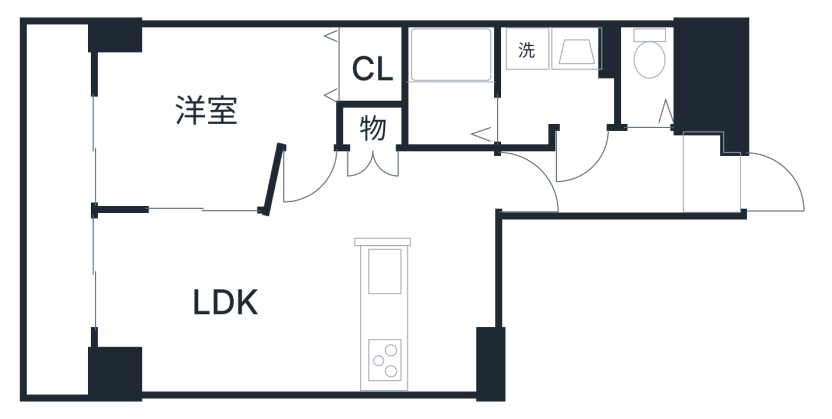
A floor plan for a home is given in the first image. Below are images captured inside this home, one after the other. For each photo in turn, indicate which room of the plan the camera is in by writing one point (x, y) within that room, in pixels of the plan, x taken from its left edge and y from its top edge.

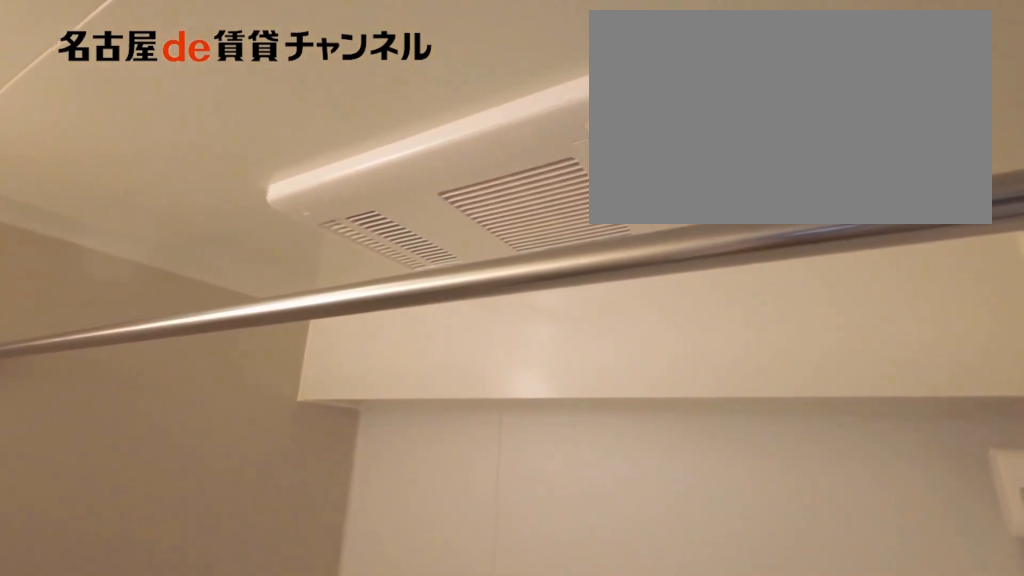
(448, 89)
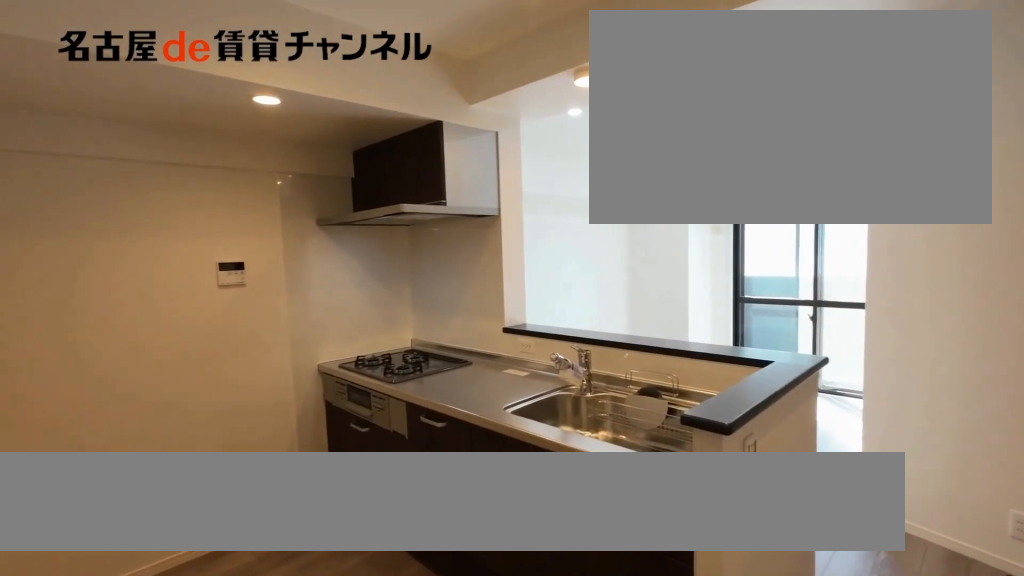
(426, 320)
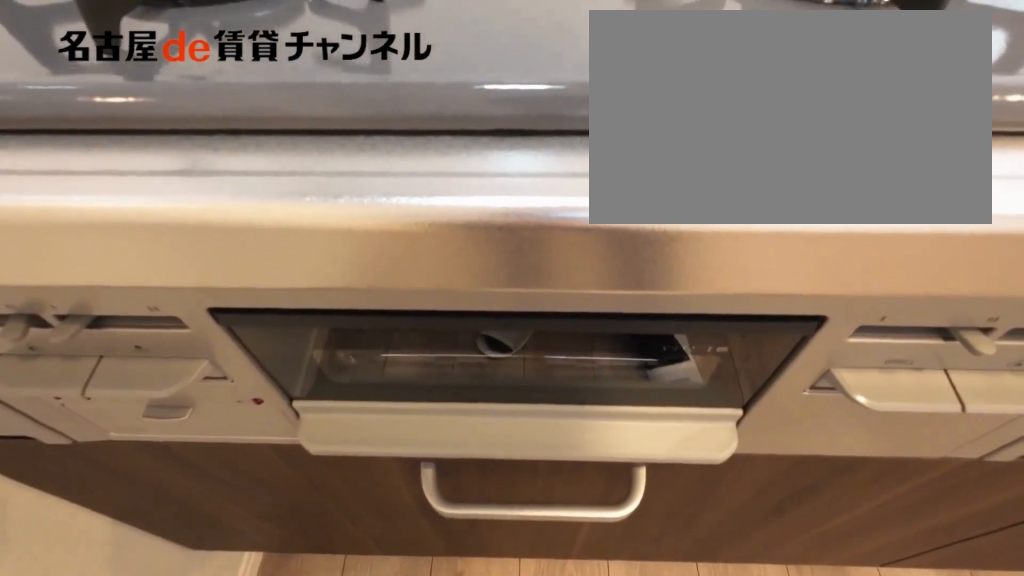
(426, 320)
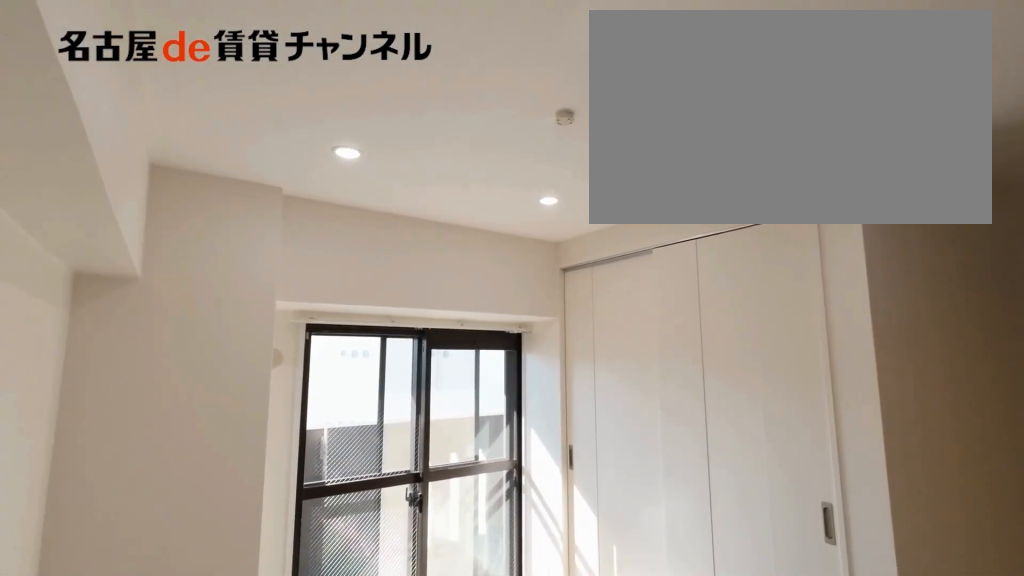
(223, 303)
